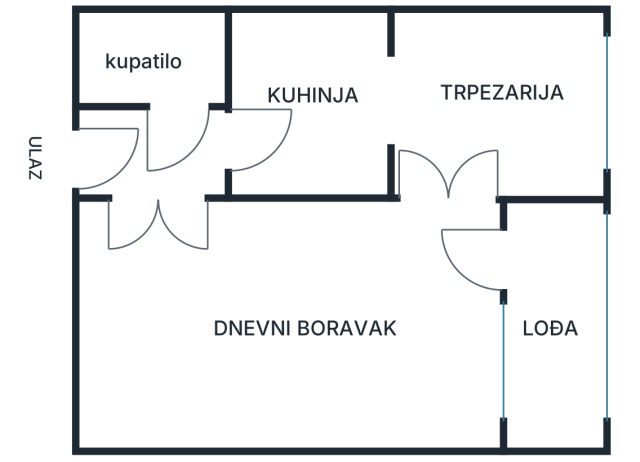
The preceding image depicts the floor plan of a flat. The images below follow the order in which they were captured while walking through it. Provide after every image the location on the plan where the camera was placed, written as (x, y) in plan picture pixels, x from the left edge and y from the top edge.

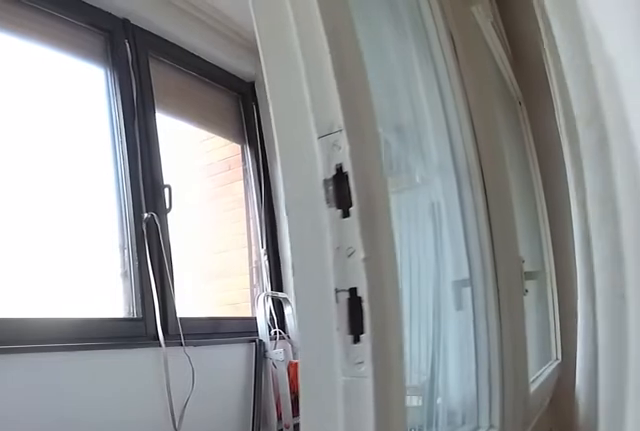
(502, 255)
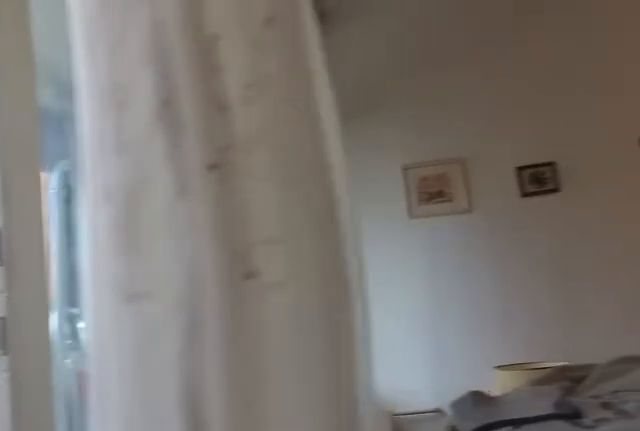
(486, 249)
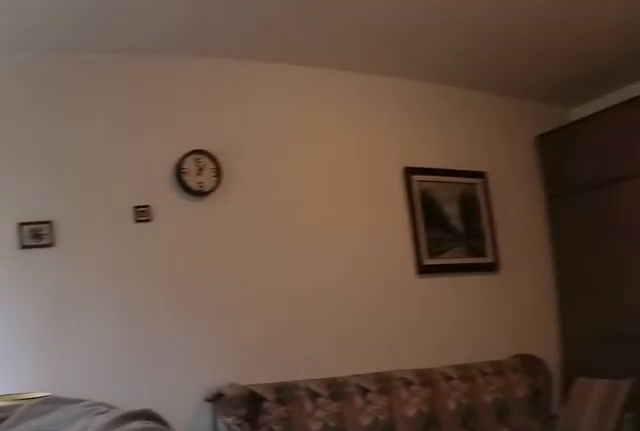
(487, 233)
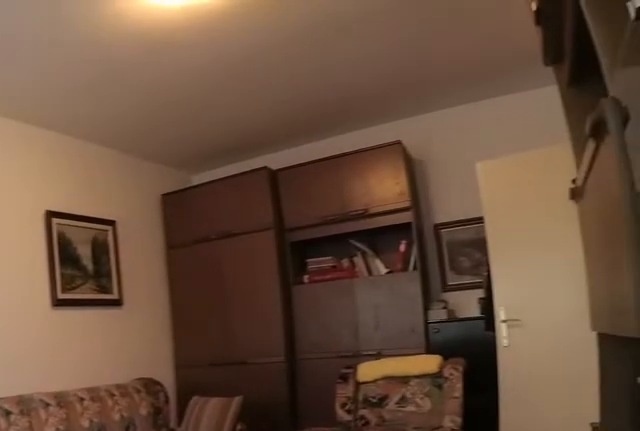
(494, 233)
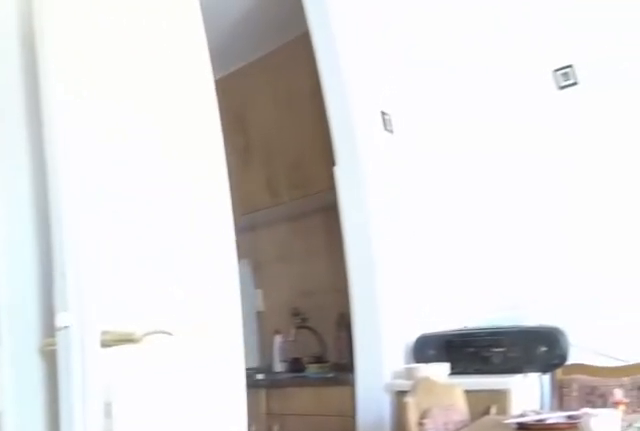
(477, 230)
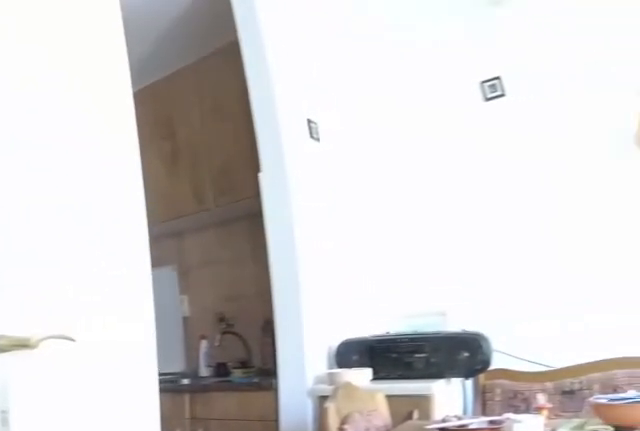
(474, 227)
